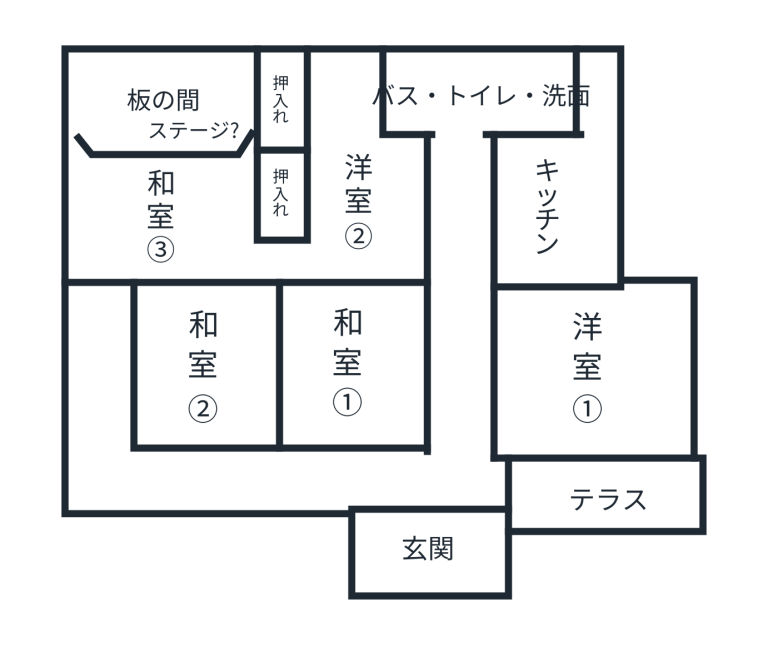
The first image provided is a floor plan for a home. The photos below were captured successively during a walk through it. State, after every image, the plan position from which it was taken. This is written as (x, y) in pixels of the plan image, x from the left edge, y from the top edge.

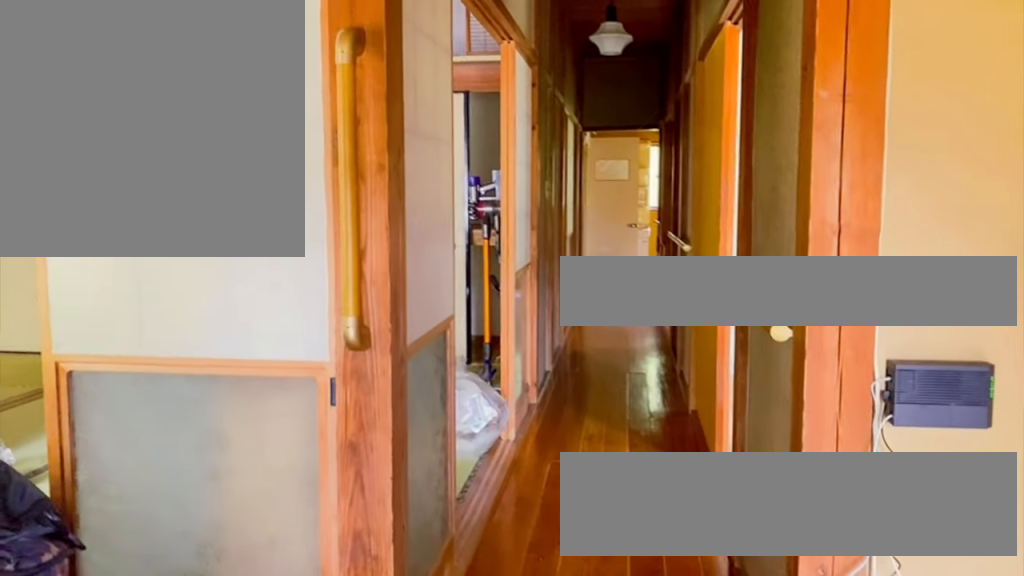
(435, 475)
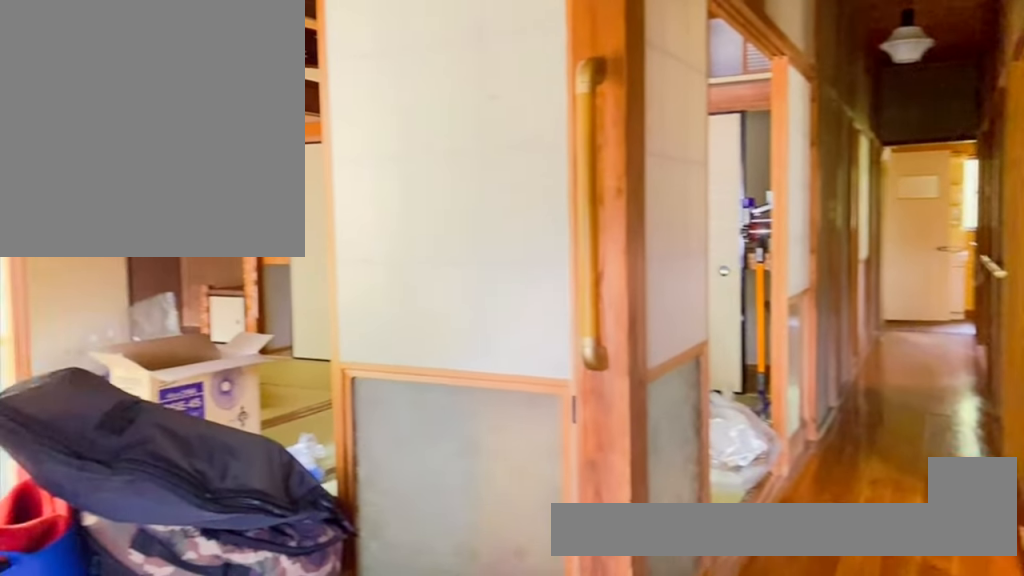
(436, 471)
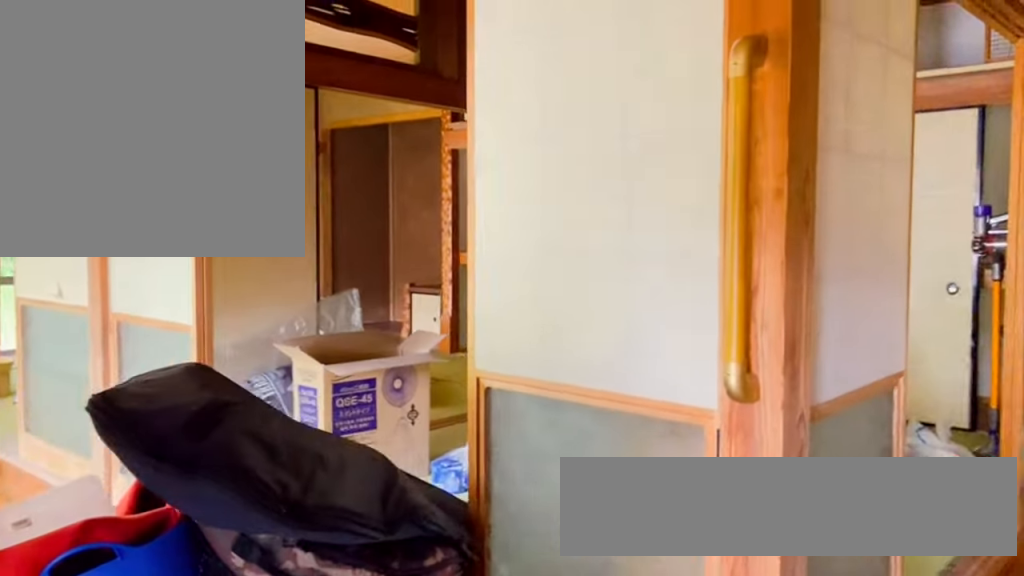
(436, 461)
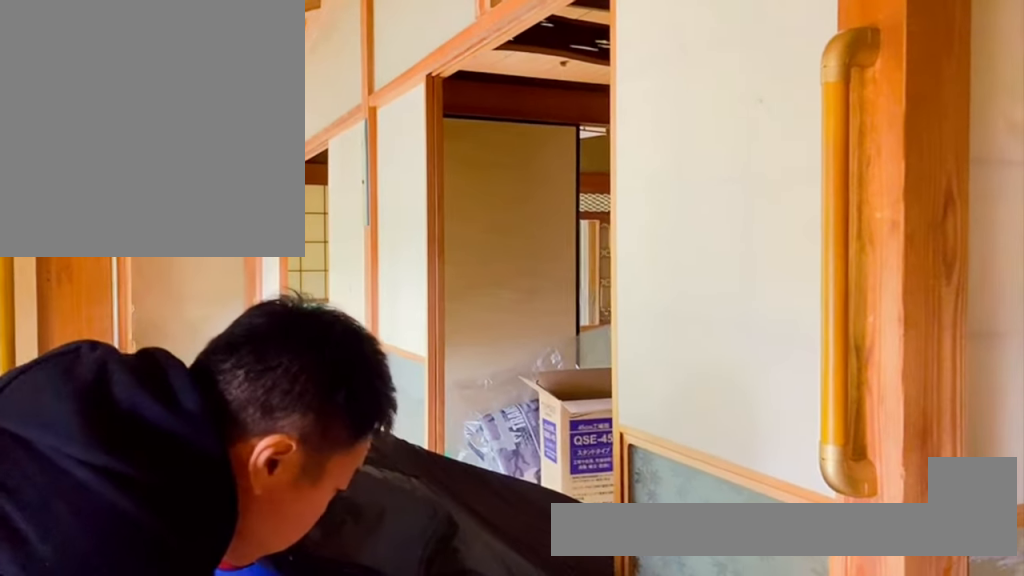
(436, 446)
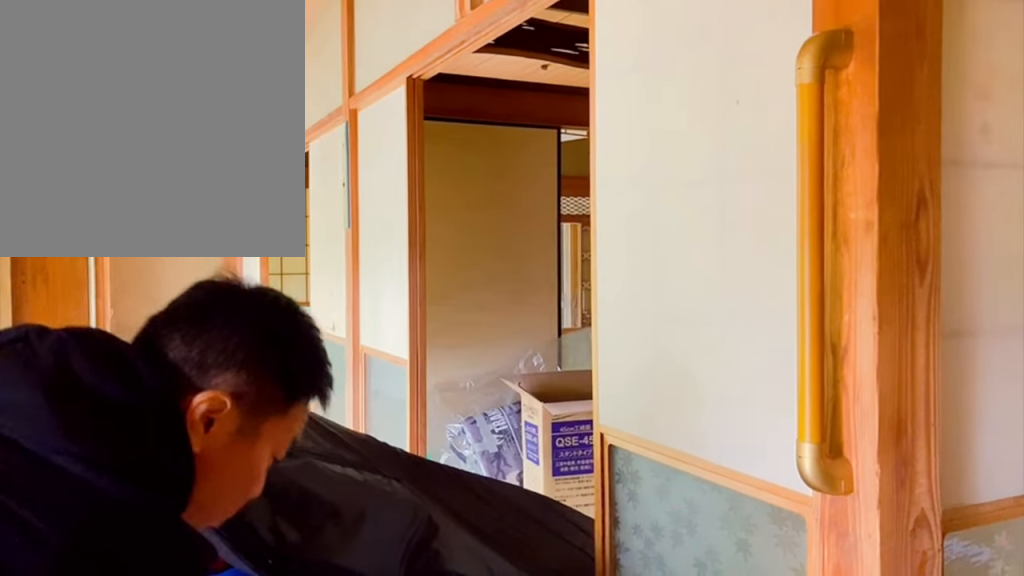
(438, 440)
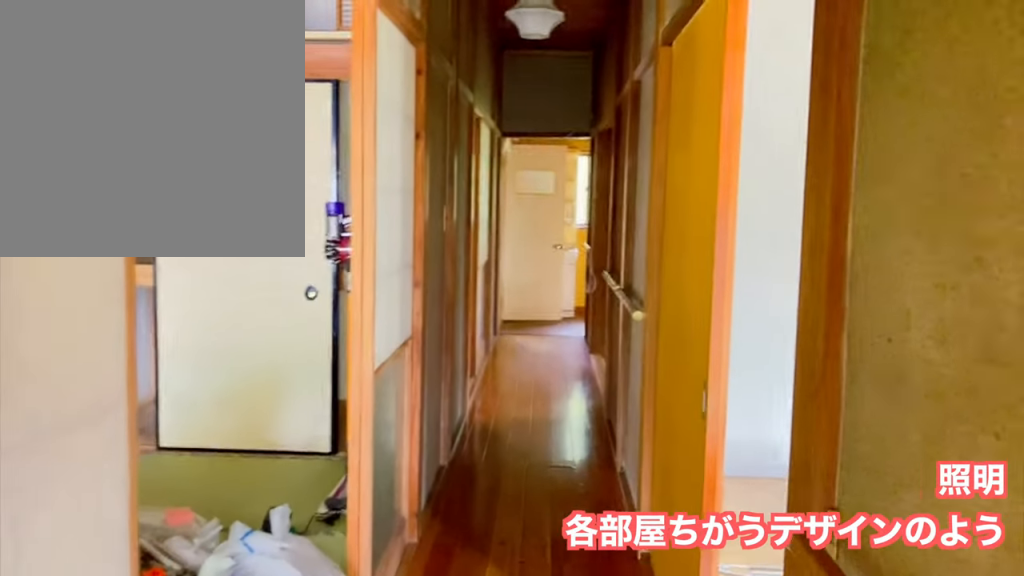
(449, 382)
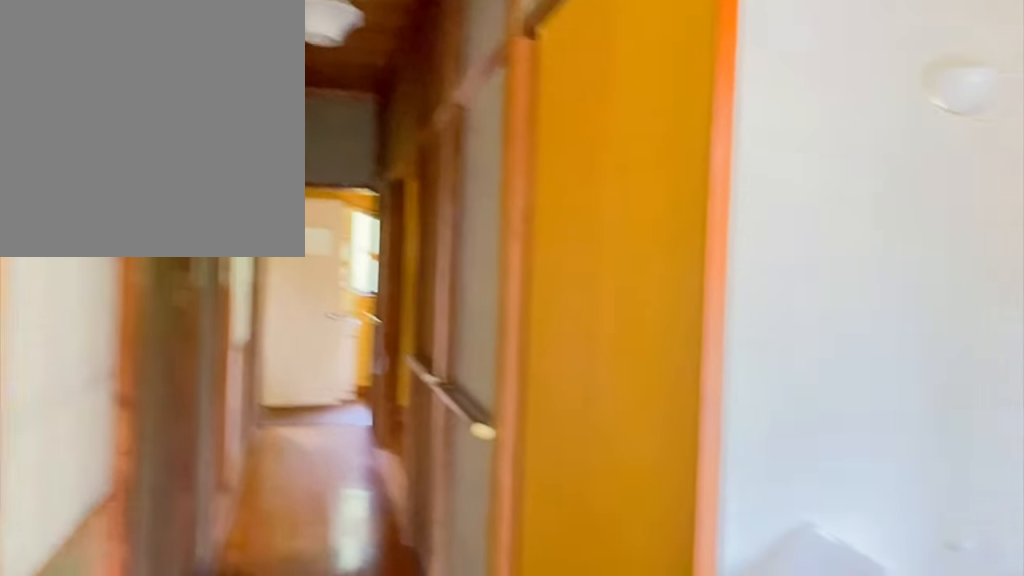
(478, 366)
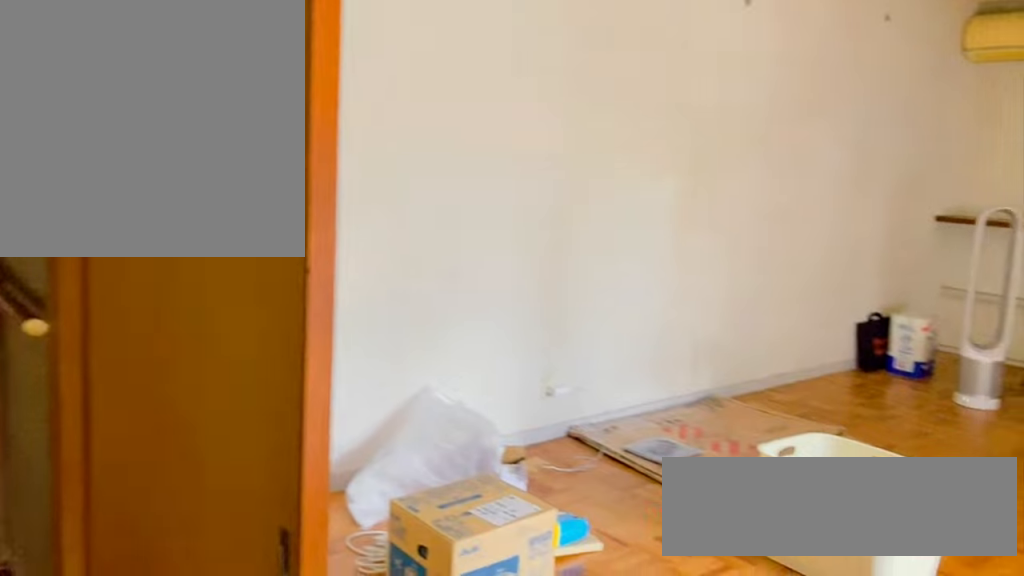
(487, 365)
